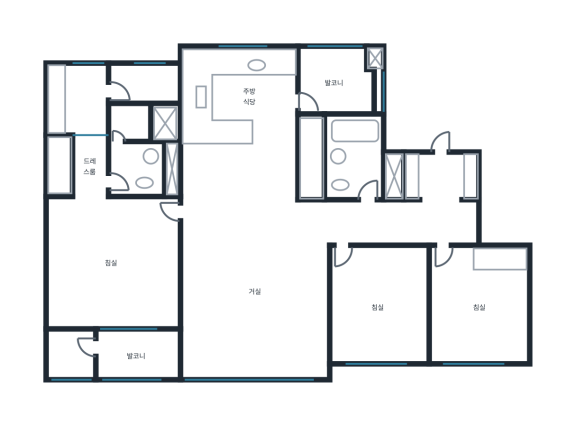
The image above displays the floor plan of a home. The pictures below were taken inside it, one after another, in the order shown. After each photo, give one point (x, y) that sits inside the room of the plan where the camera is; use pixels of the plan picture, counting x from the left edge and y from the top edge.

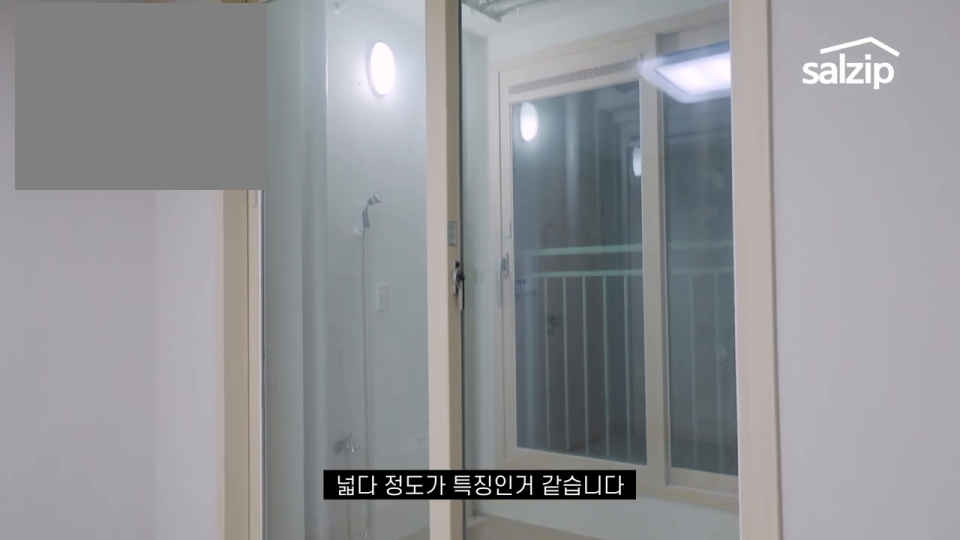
(112, 262)
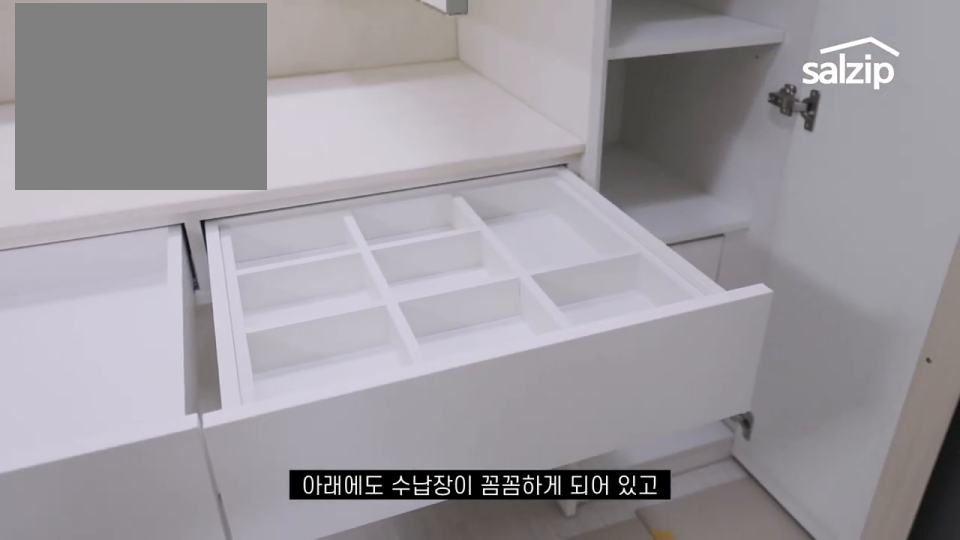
(77, 128)
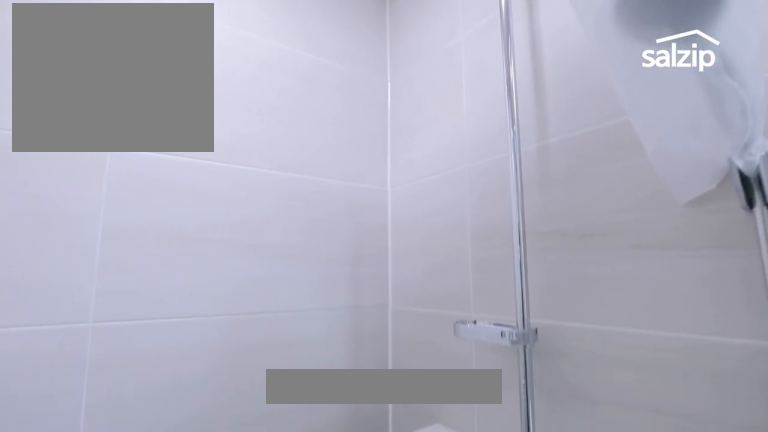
(144, 150)
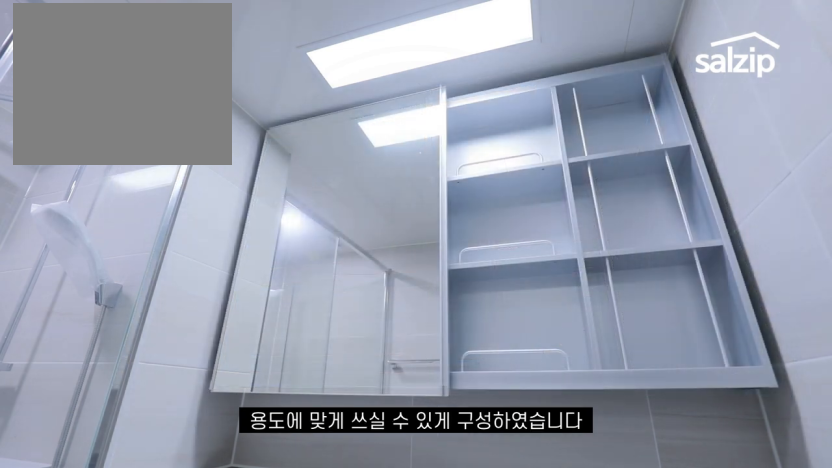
(144, 150)
